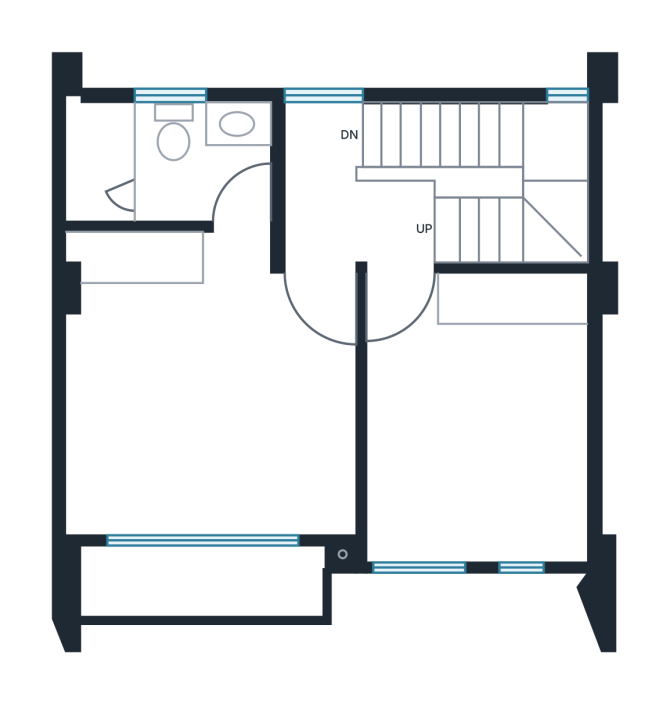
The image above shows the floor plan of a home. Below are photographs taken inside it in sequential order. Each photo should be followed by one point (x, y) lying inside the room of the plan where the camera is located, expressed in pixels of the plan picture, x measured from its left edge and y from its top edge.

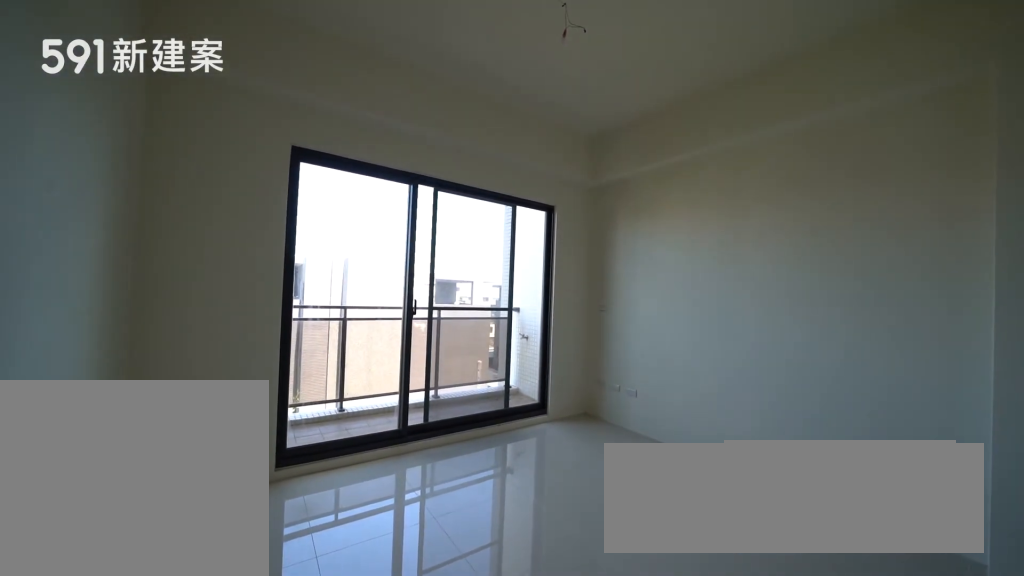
(202, 390)
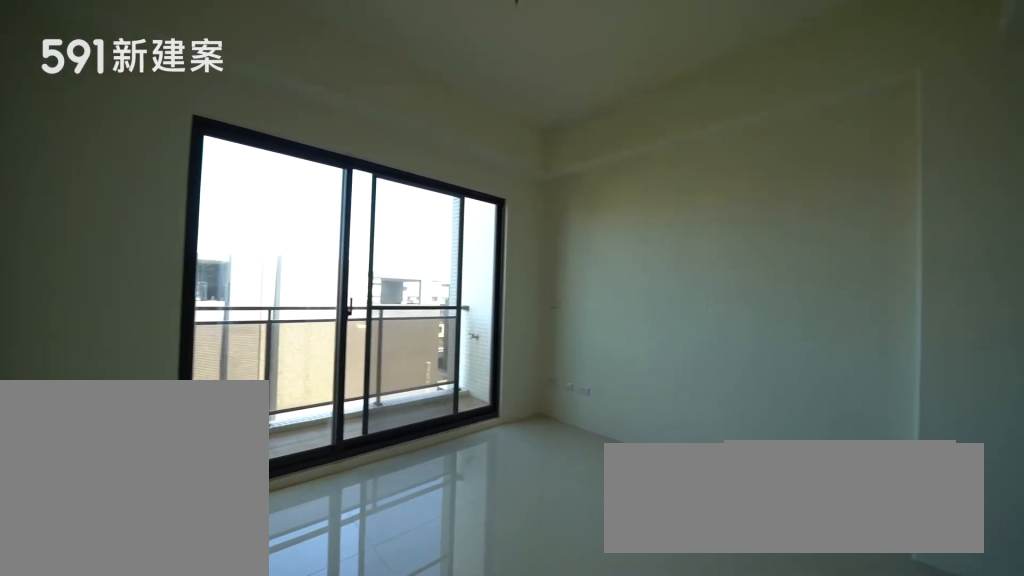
(202, 390)
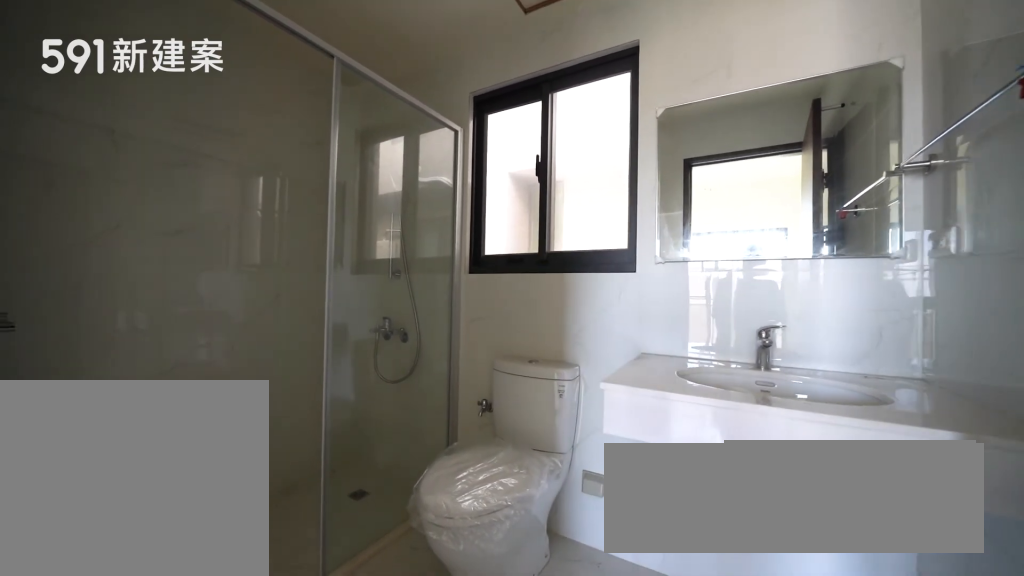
(166, 157)
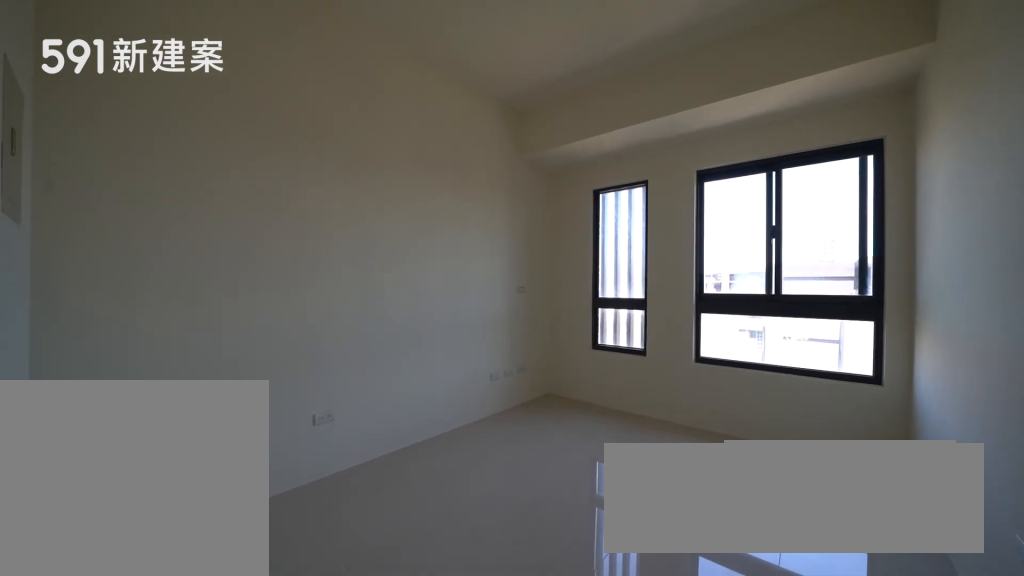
(479, 419)
